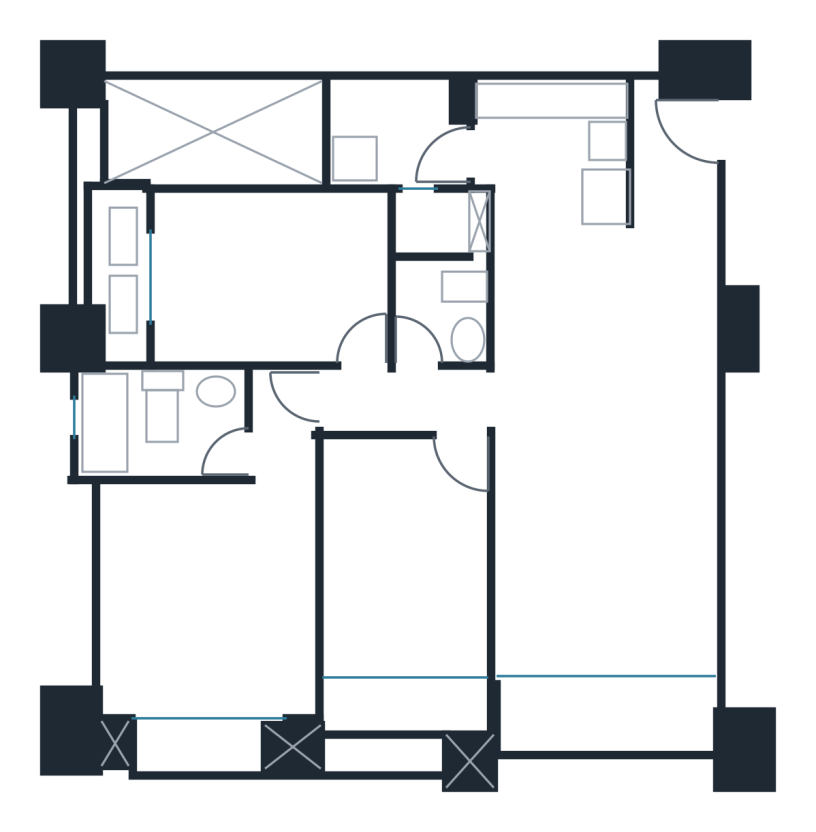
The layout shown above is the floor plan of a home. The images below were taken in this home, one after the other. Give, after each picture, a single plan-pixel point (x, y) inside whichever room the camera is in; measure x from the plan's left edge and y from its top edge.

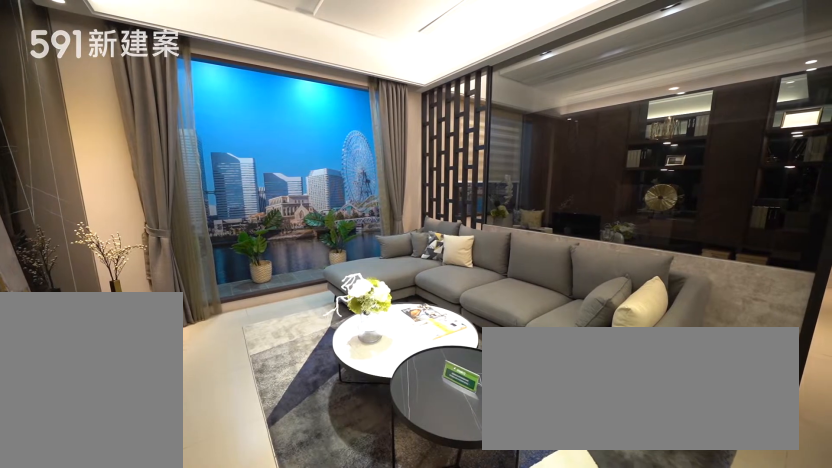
(603, 556)
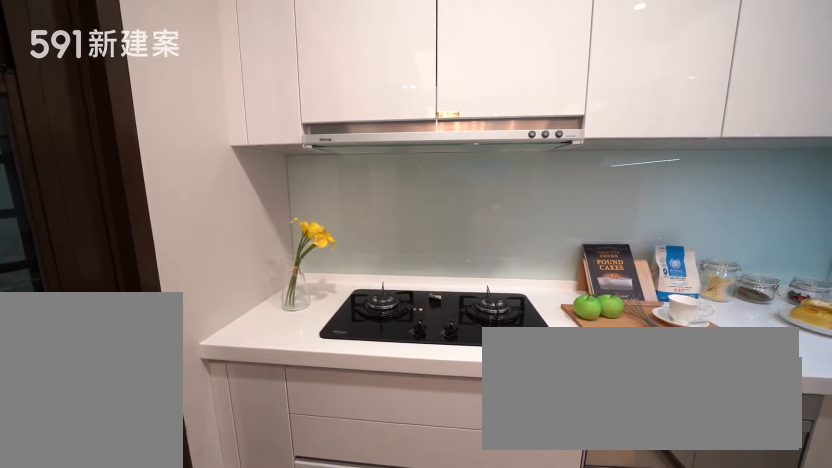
(554, 143)
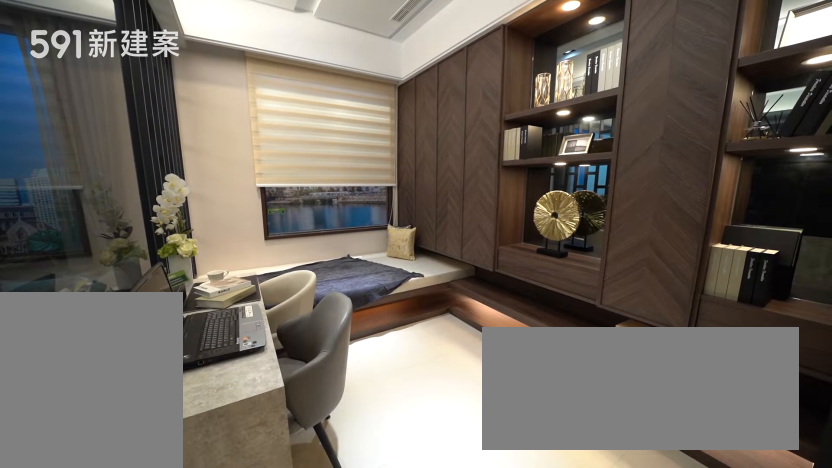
(406, 559)
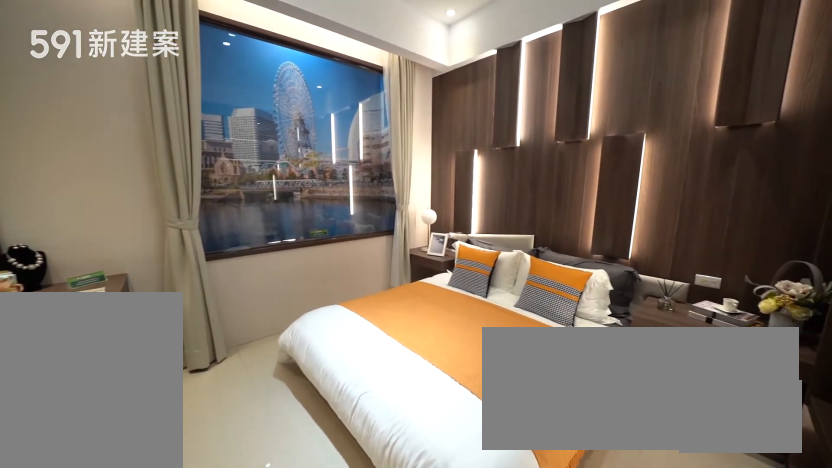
(210, 605)
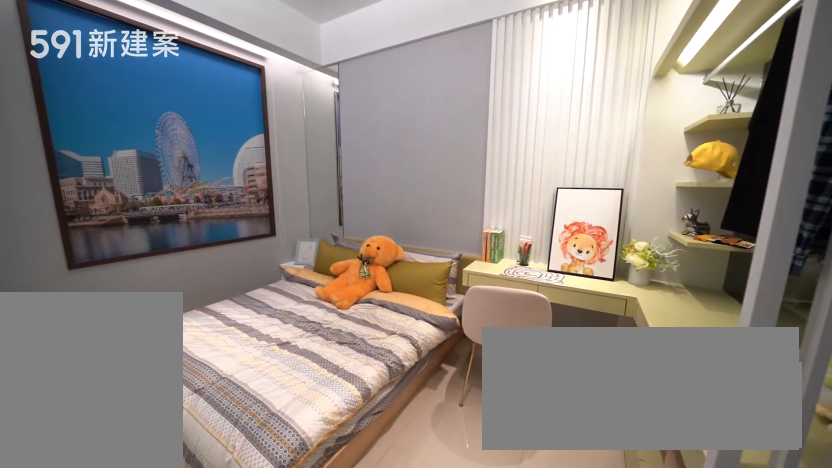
(276, 280)
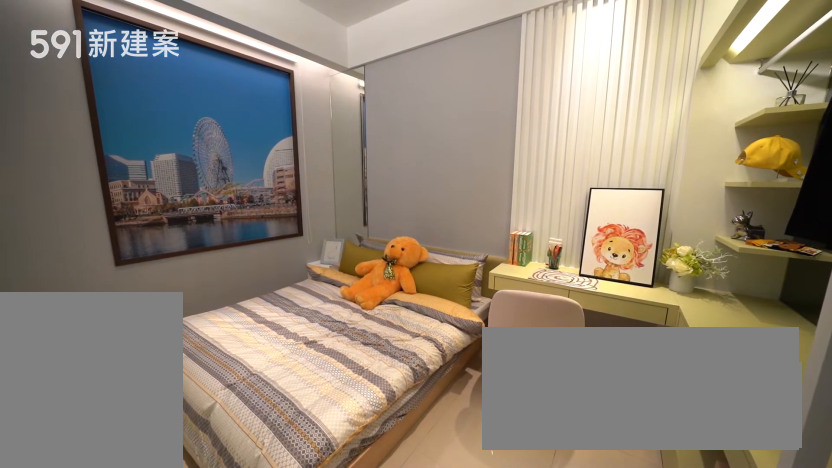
(276, 280)
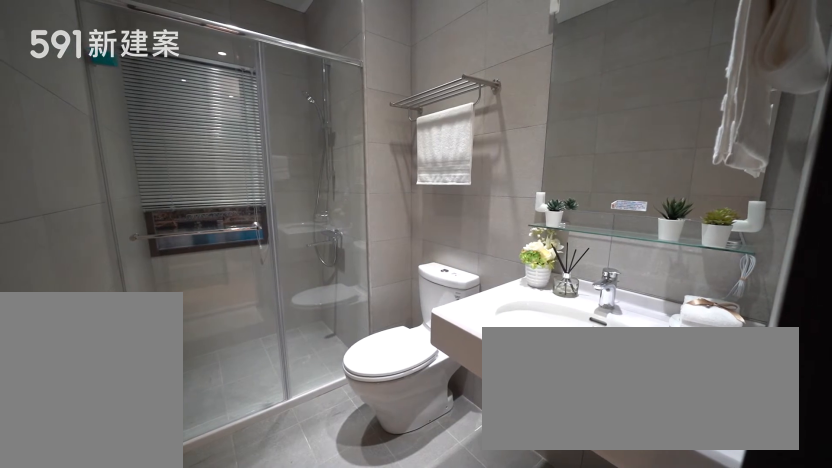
(438, 267)
